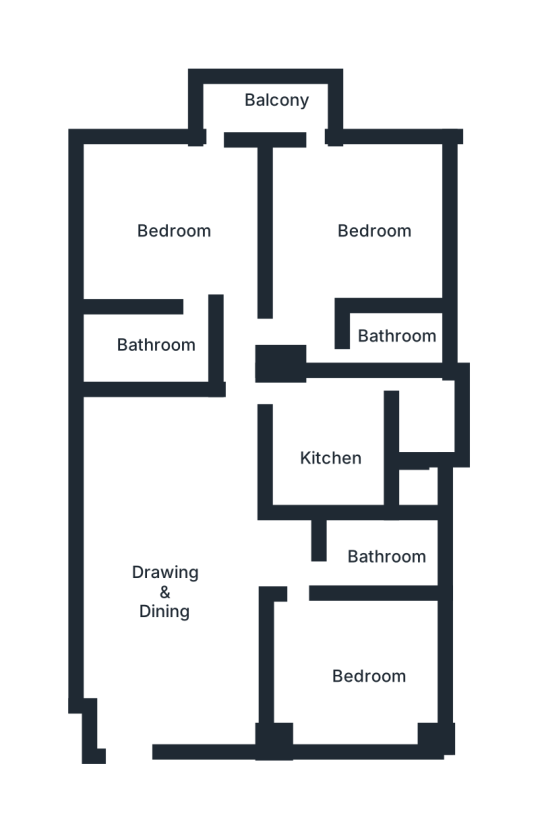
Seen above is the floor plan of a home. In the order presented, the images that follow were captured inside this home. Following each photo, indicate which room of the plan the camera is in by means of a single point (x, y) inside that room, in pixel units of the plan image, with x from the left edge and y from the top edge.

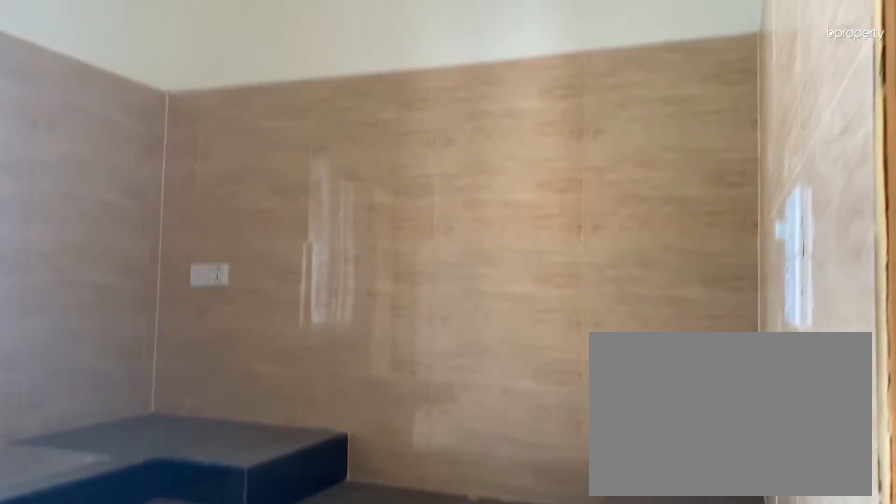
(327, 455)
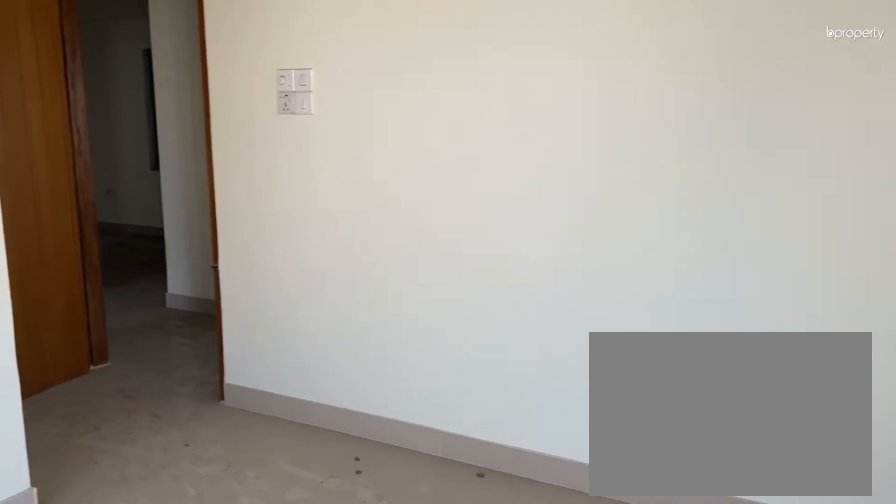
(377, 228)
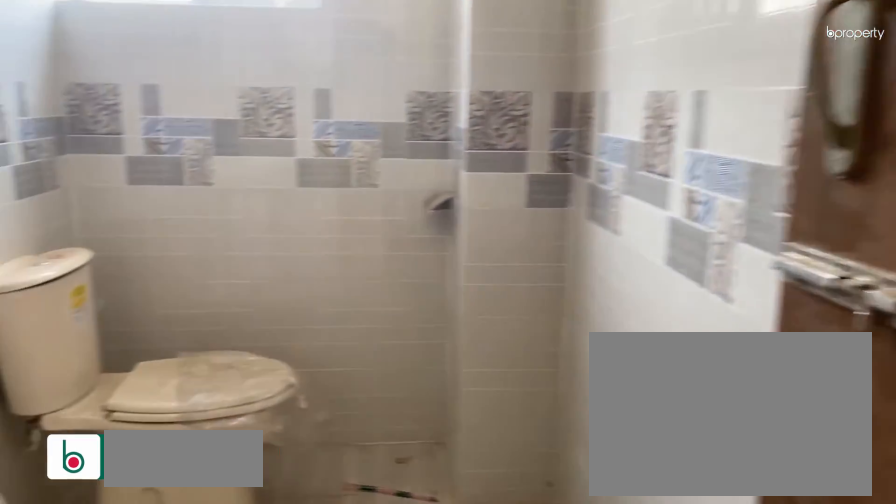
(411, 333)
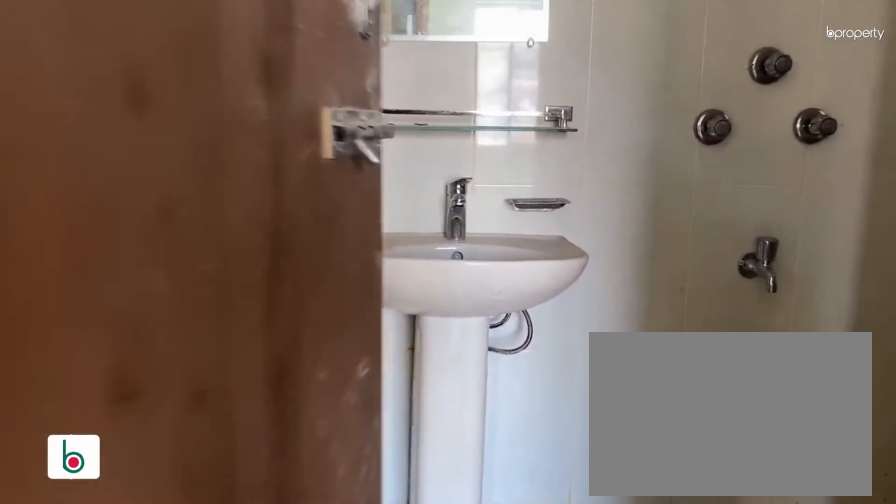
(155, 344)
